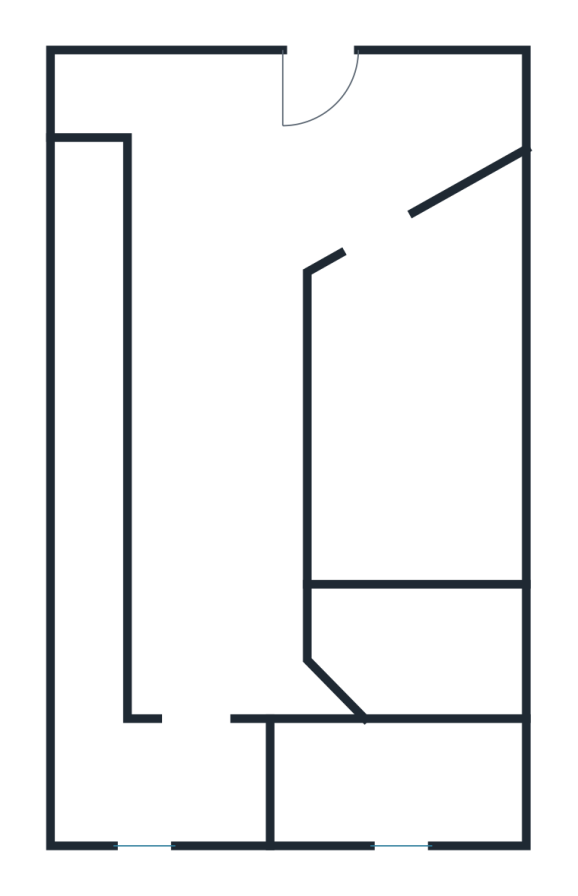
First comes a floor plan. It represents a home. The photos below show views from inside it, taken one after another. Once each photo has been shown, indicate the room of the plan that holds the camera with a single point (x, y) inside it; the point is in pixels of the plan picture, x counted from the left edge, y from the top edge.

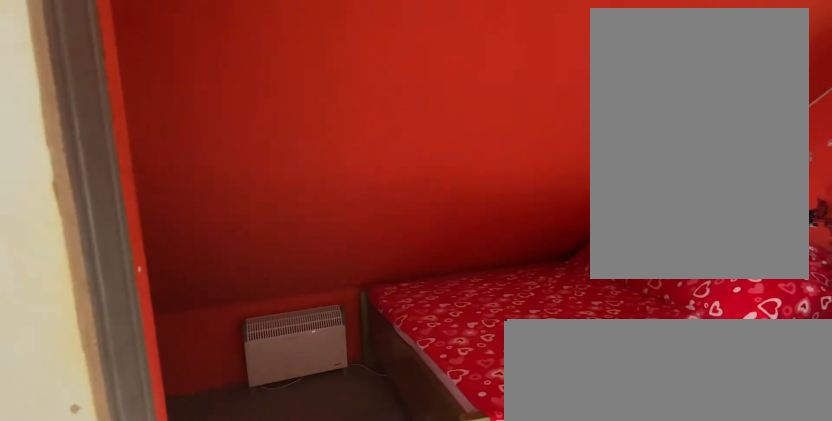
(413, 397)
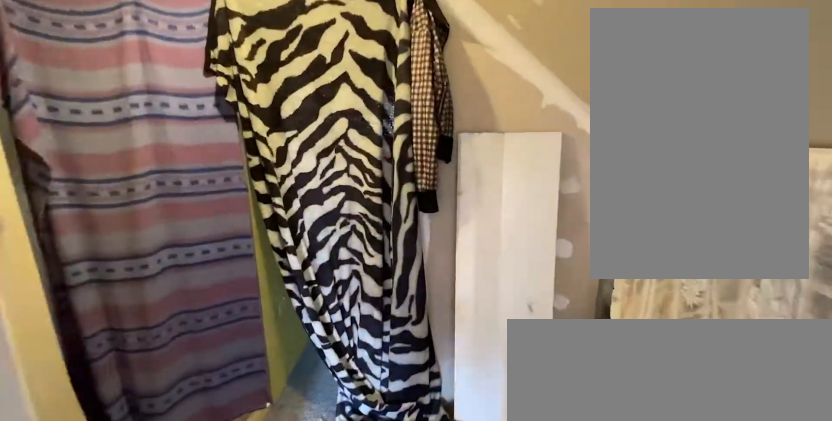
(218, 470)
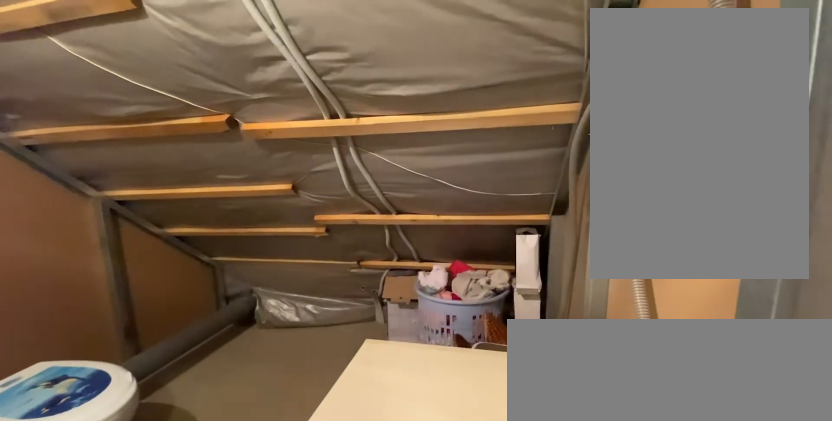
(419, 655)
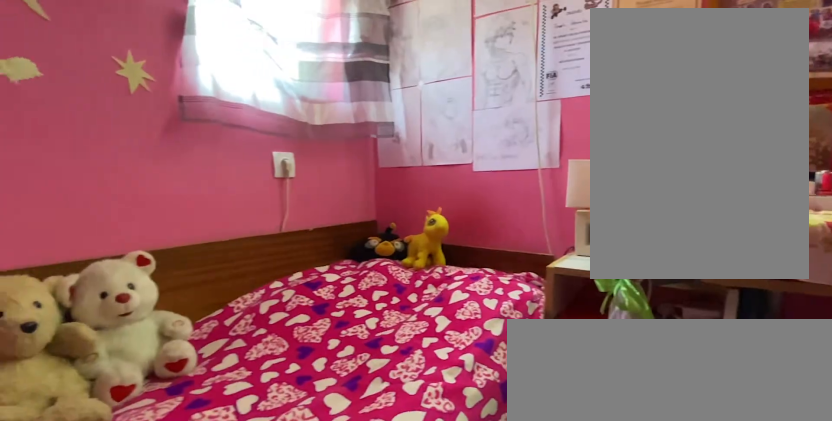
(391, 789)
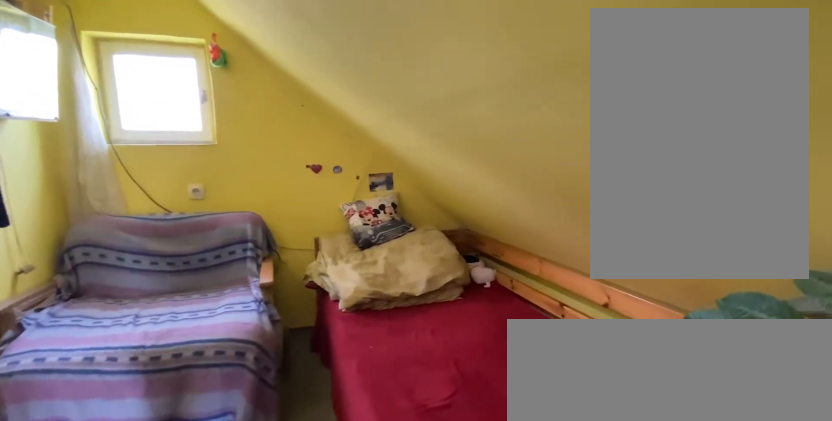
(152, 789)
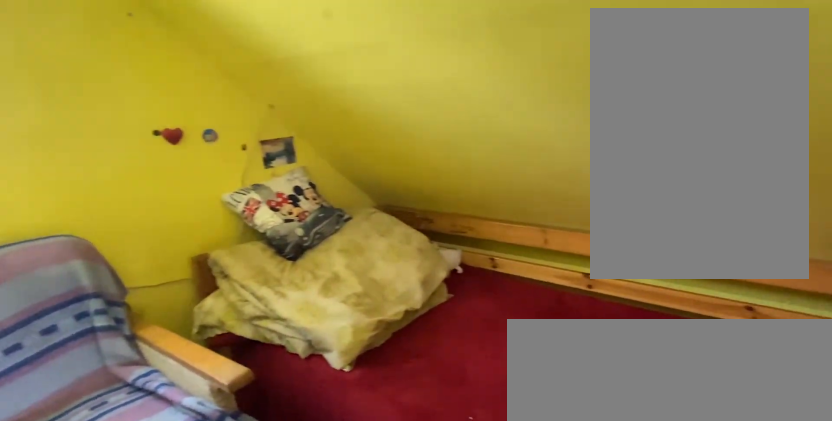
(152, 789)
